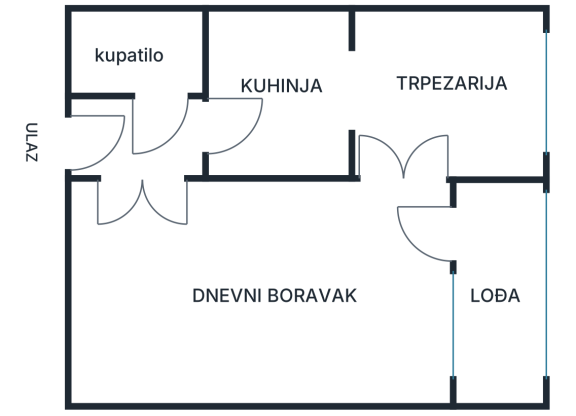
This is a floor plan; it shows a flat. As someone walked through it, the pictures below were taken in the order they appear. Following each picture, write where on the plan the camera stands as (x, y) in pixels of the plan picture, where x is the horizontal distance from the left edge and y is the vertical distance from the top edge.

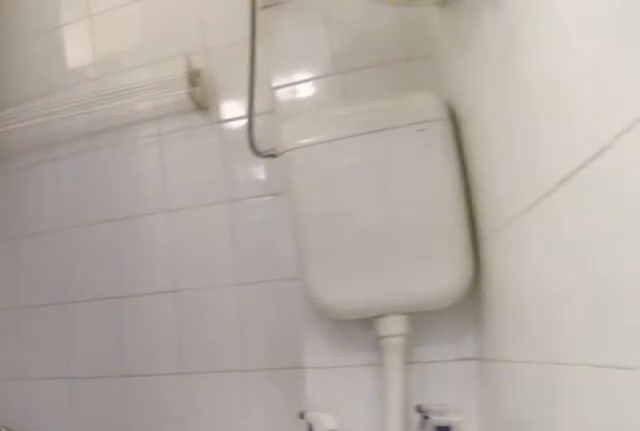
(159, 99)
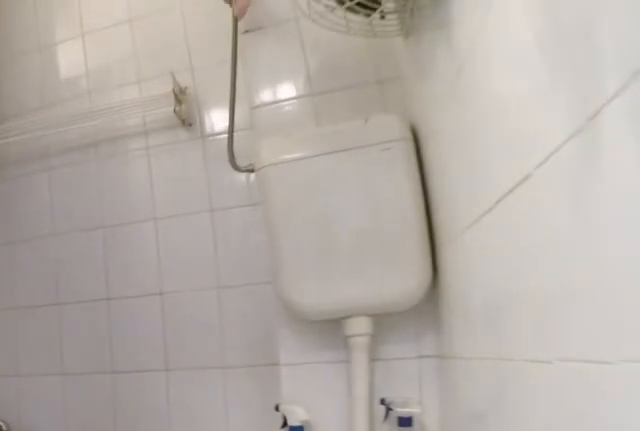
(162, 105)
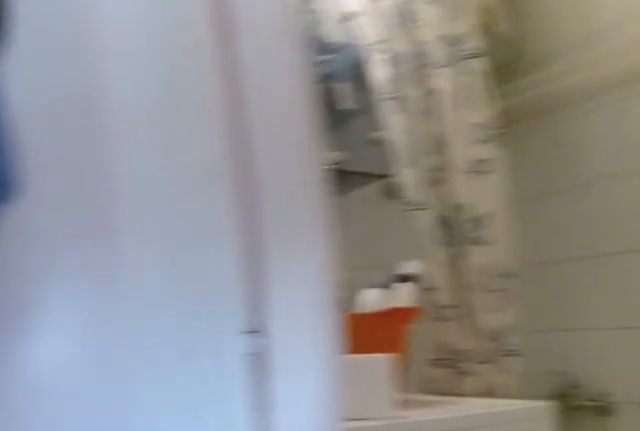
(190, 128)
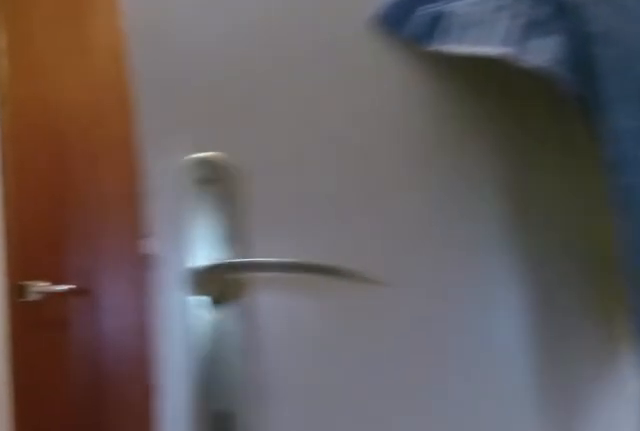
(193, 120)
